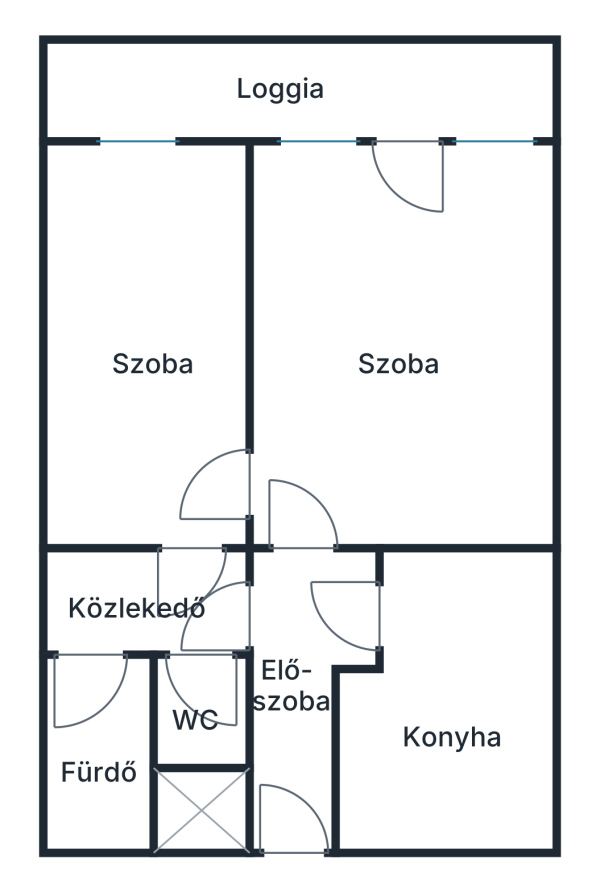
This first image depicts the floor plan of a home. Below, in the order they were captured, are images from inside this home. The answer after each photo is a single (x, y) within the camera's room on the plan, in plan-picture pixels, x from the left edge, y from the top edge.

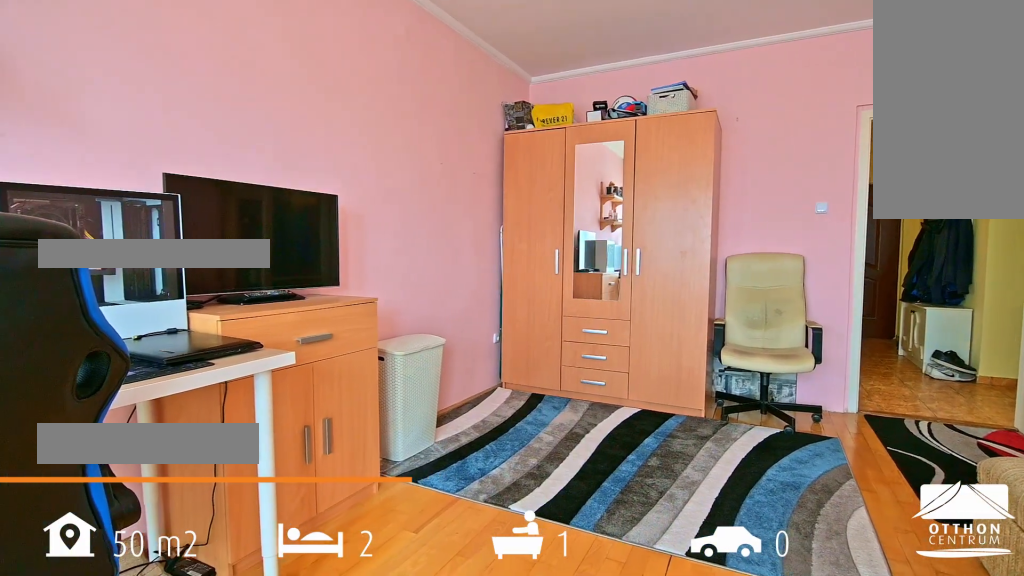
(393, 393)
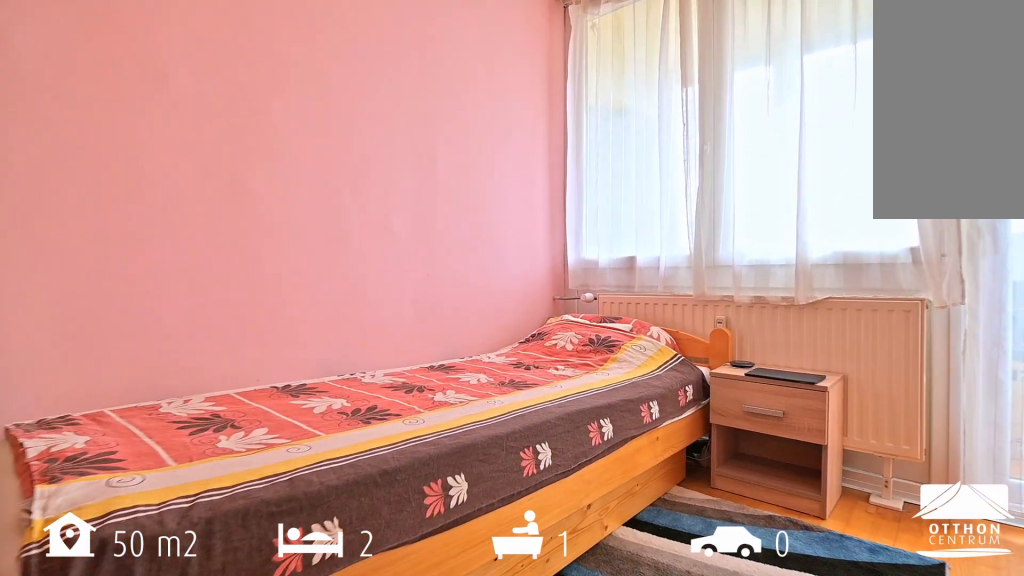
(393, 393)
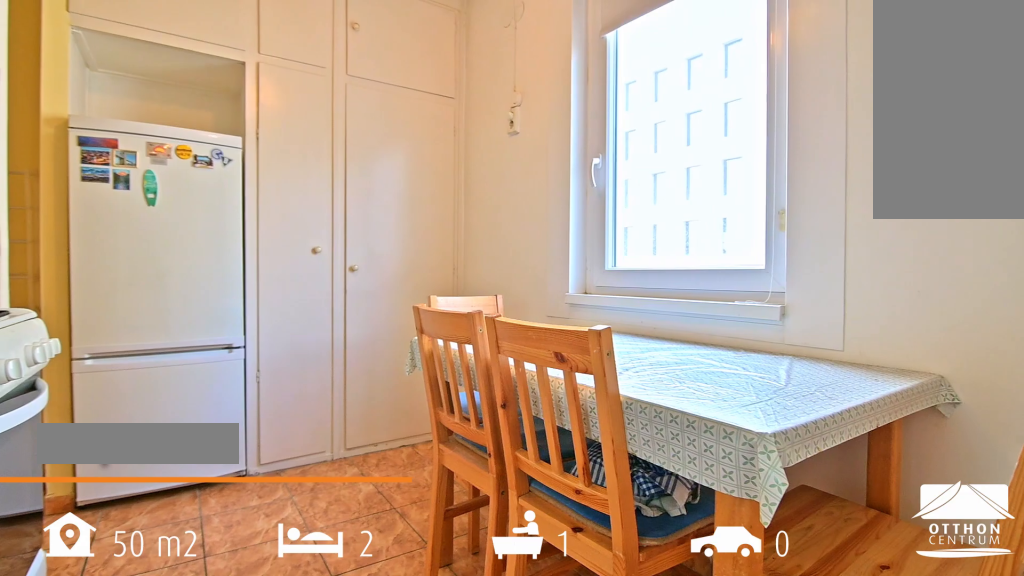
(469, 689)
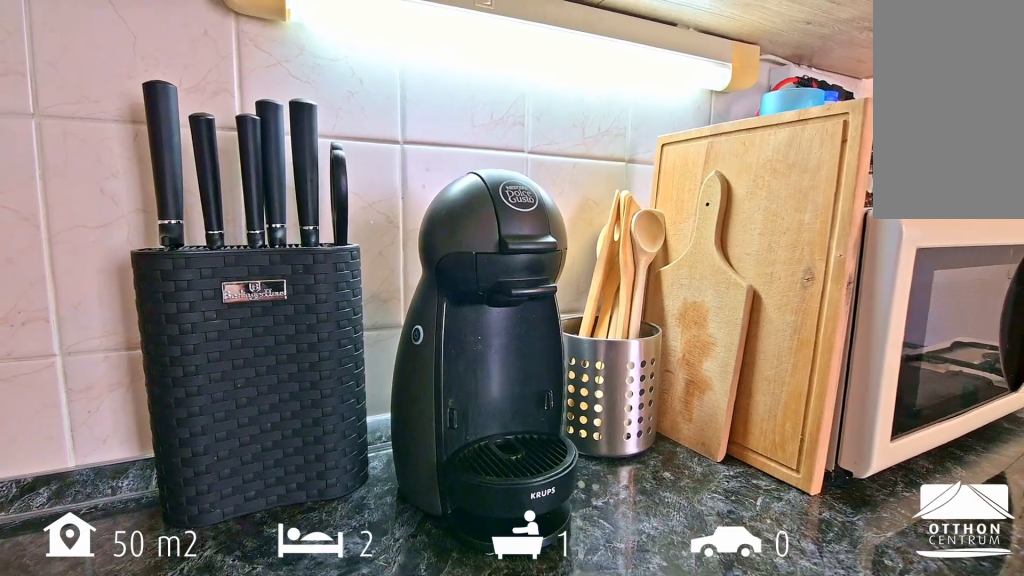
(469, 689)
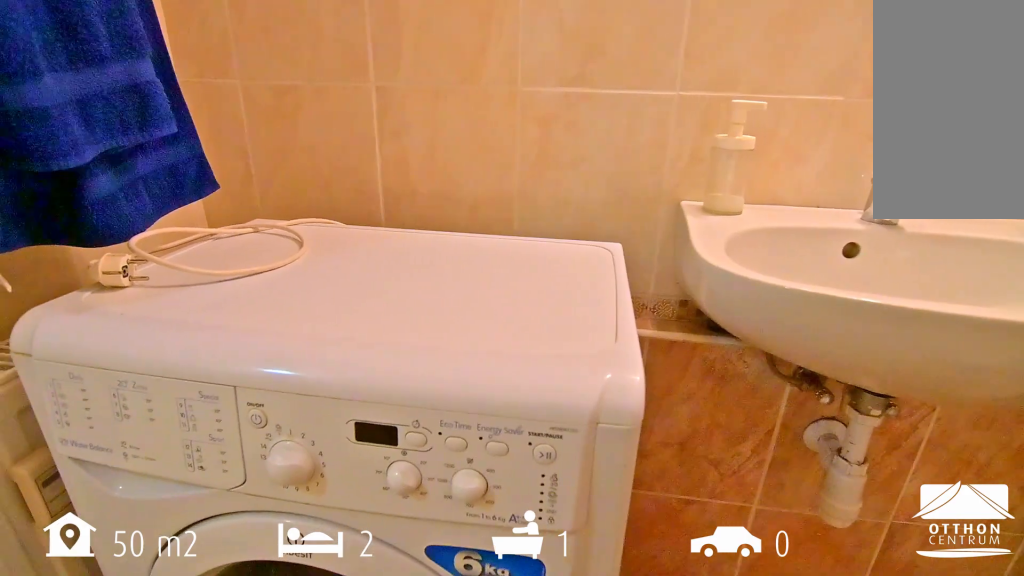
(106, 775)
